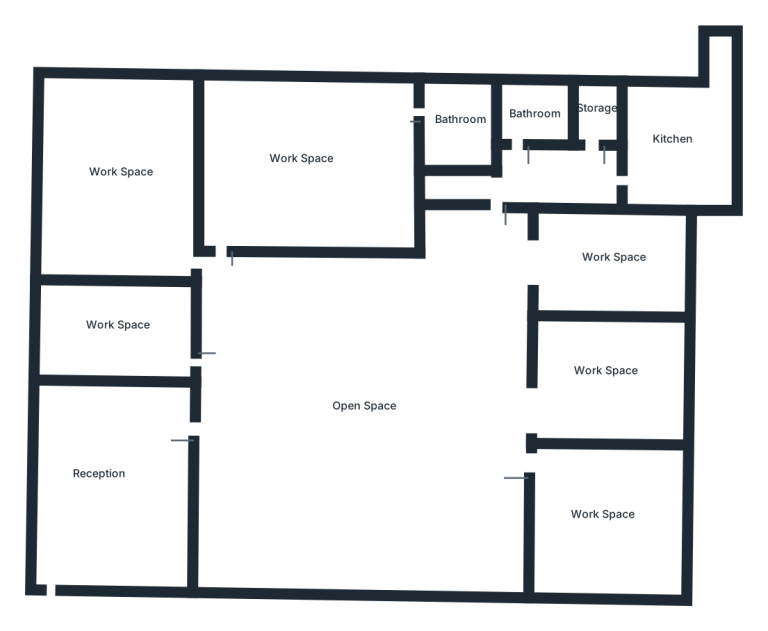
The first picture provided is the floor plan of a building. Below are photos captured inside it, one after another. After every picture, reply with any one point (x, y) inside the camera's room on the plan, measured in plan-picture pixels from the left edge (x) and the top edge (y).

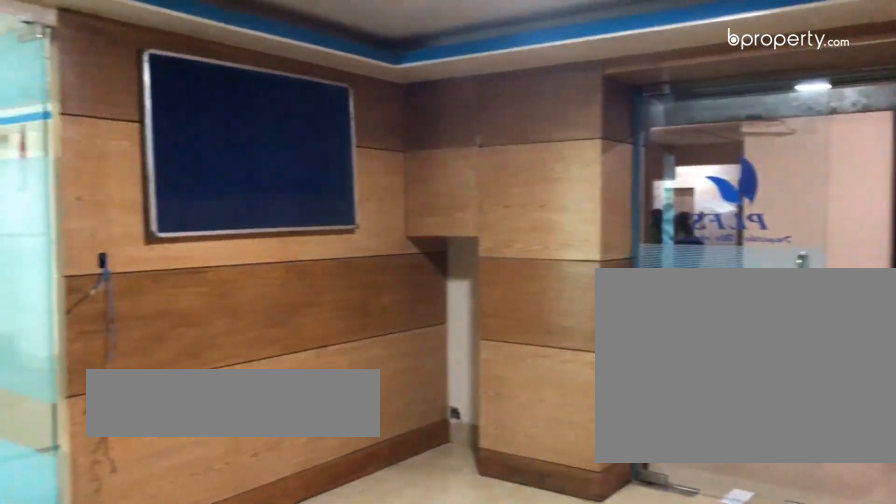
(84, 491)
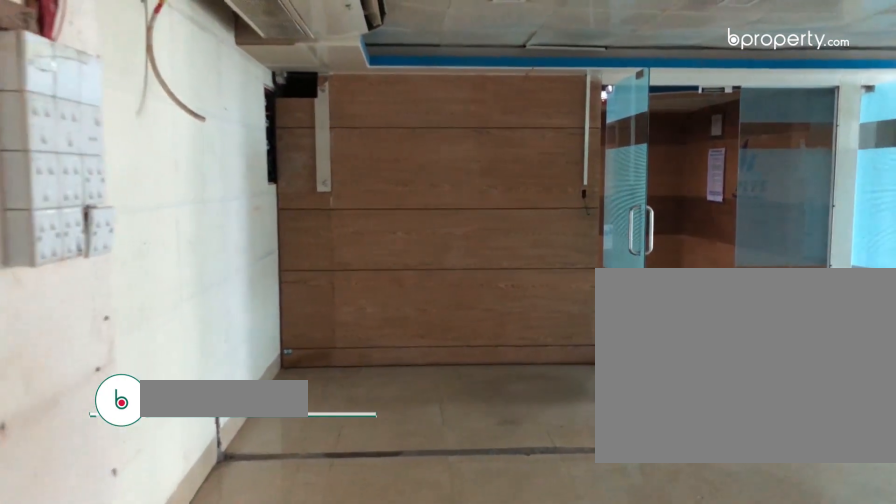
(355, 411)
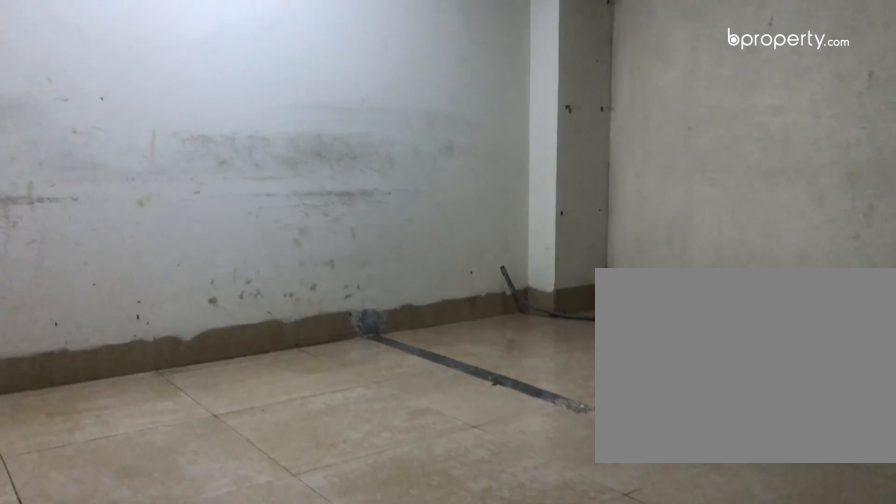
(601, 518)
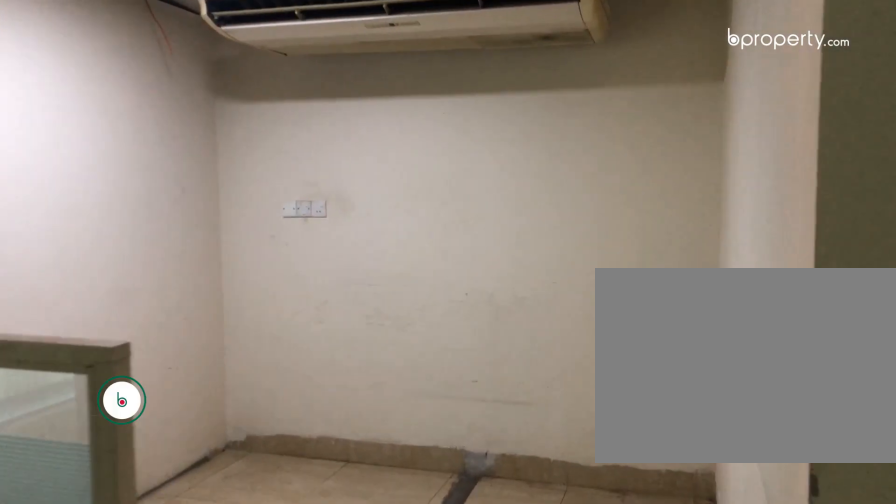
(605, 375)
